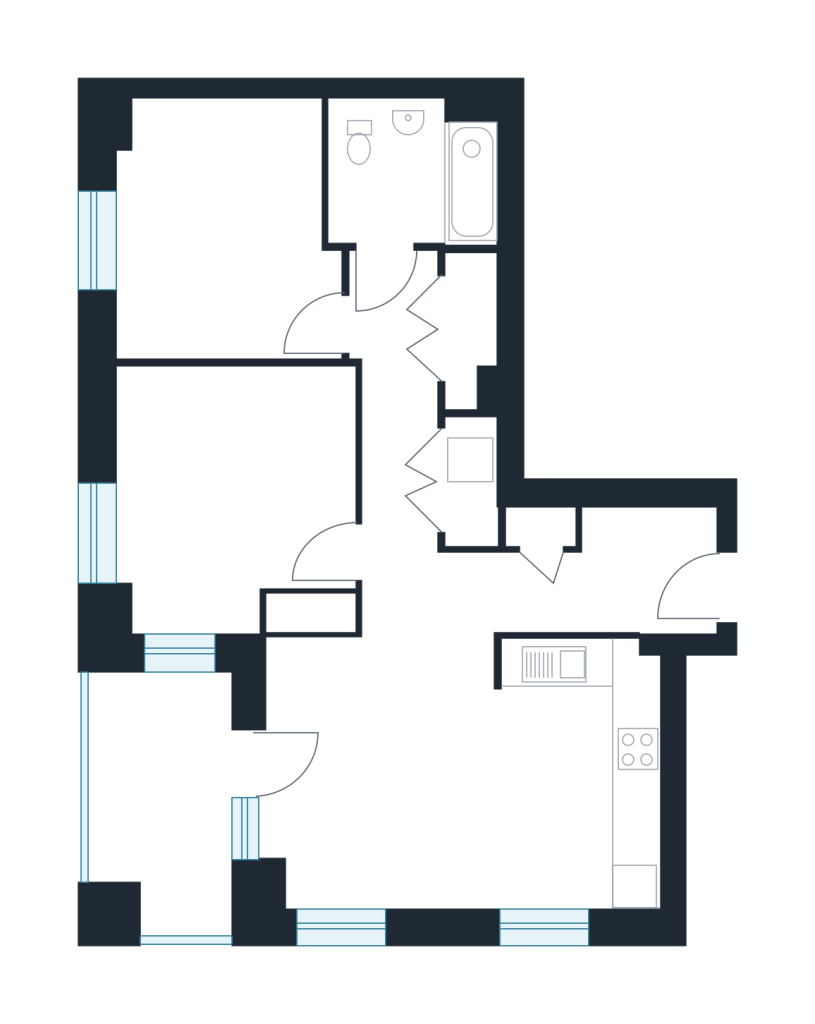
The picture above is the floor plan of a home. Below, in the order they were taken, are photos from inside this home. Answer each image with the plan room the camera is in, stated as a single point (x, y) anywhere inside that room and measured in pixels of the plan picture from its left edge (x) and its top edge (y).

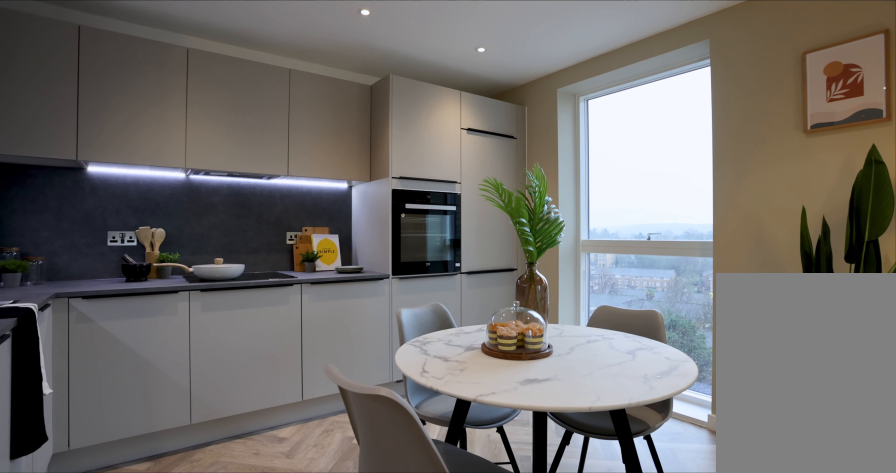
(466, 688)
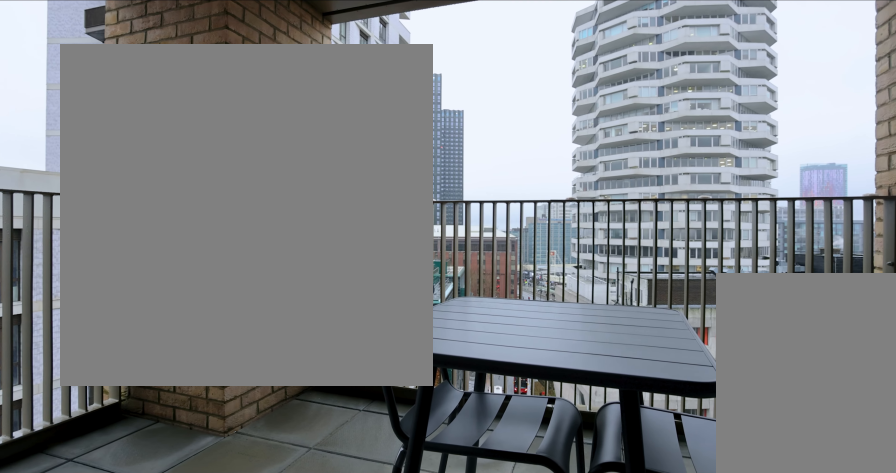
(165, 794)
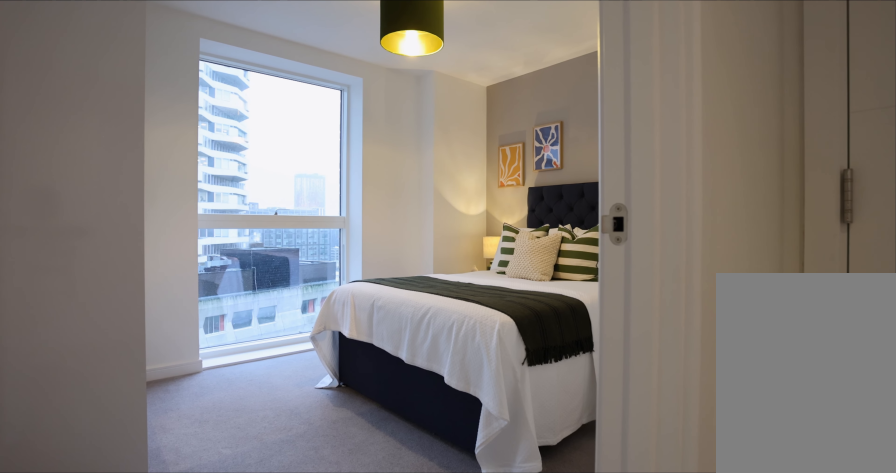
(225, 235)
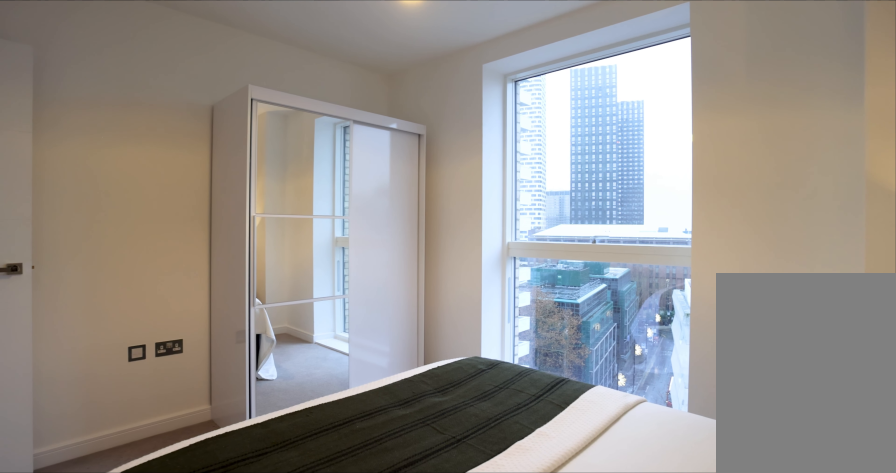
(225, 235)
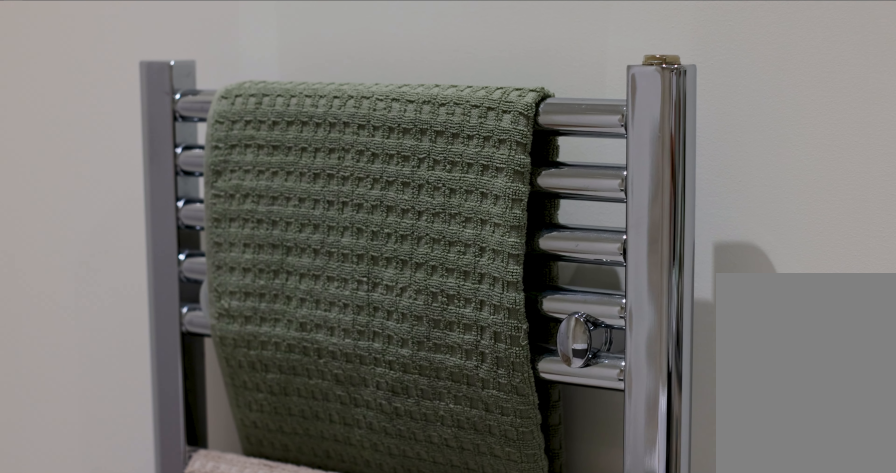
(409, 175)
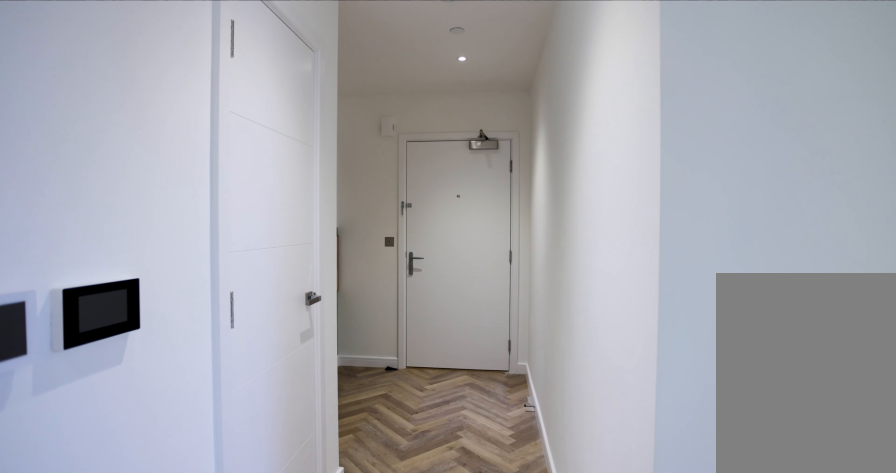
(461, 699)
